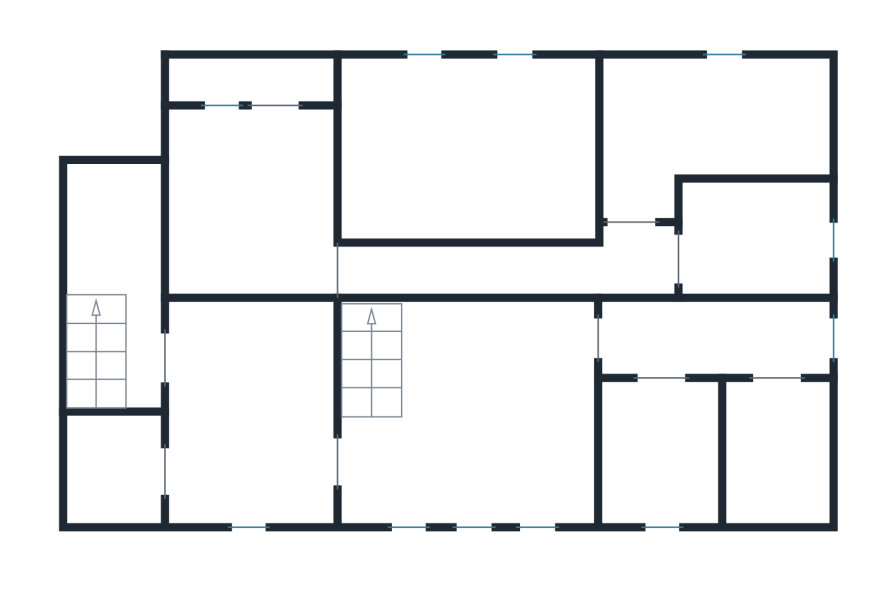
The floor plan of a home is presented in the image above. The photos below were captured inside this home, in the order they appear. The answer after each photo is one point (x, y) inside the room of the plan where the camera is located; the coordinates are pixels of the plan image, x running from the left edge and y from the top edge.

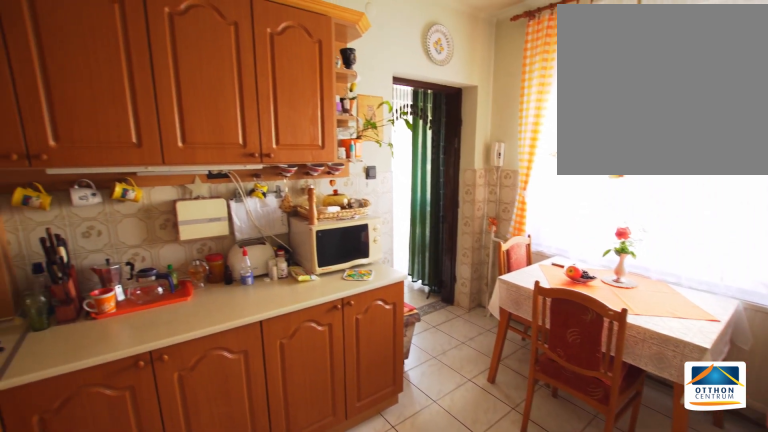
(253, 415)
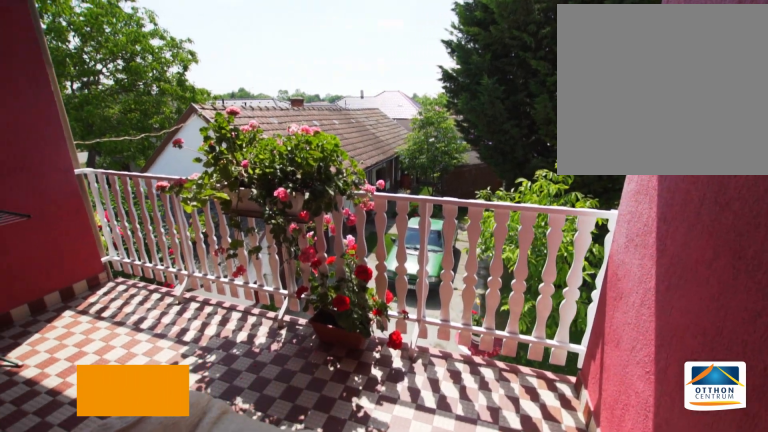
(253, 81)
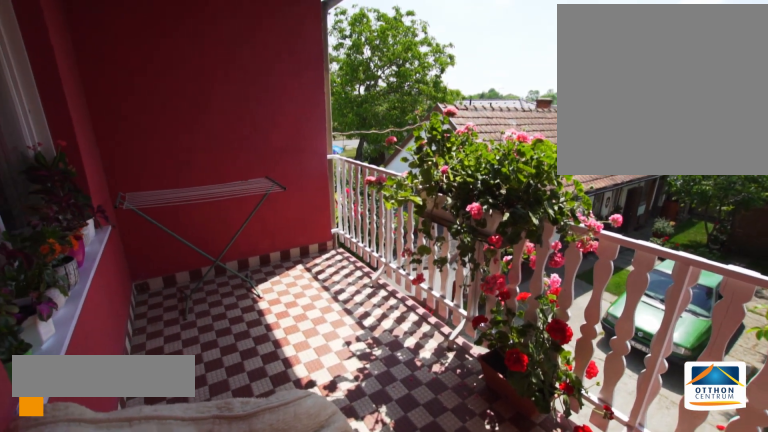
(253, 81)
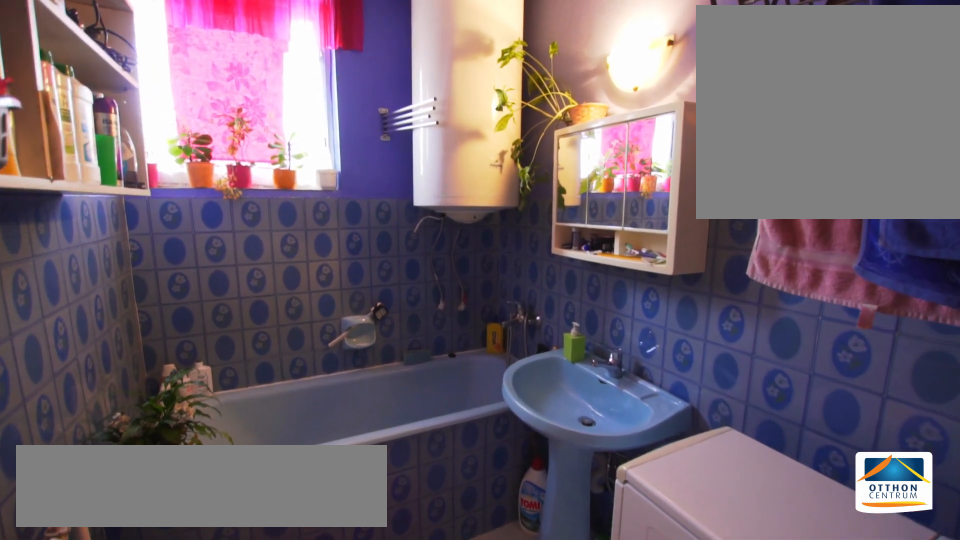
(757, 250)
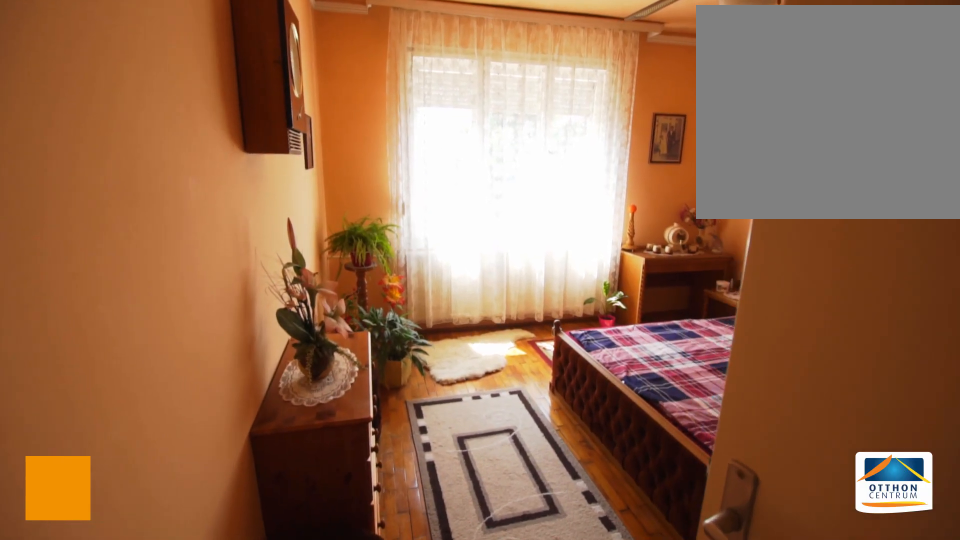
(710, 125)
